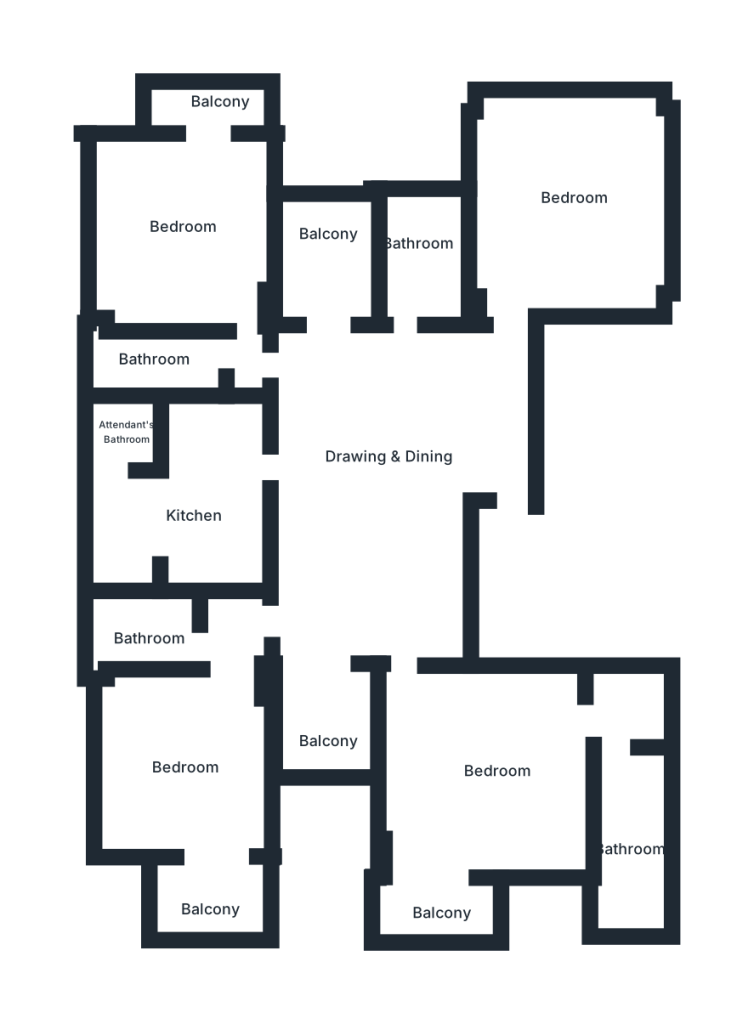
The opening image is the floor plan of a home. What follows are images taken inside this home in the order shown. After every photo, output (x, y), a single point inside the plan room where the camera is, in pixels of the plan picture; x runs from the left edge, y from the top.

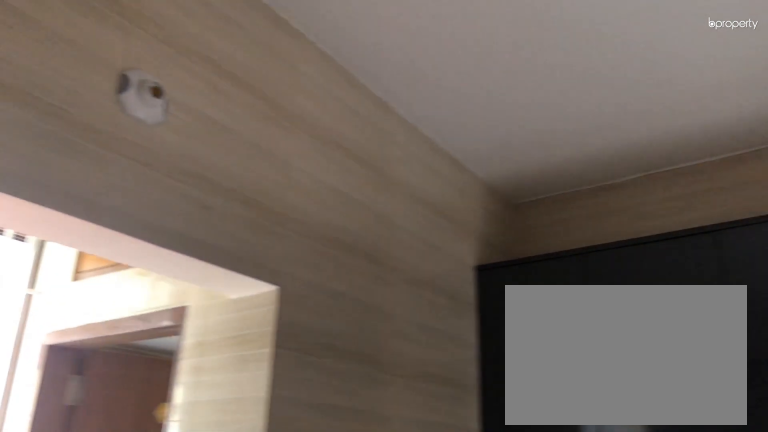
(206, 504)
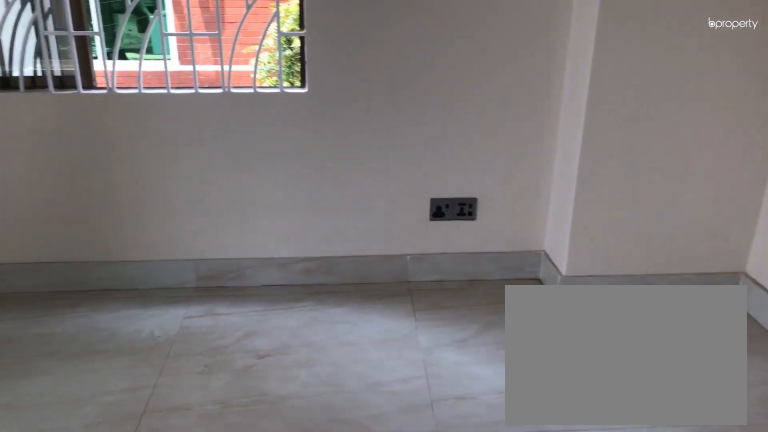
(193, 779)
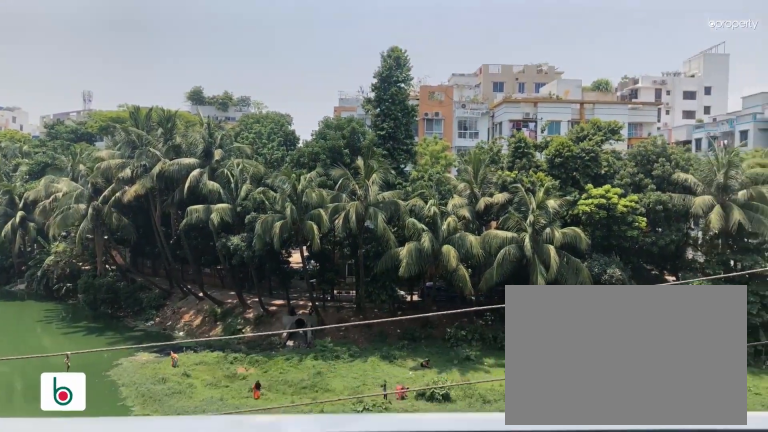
(211, 903)
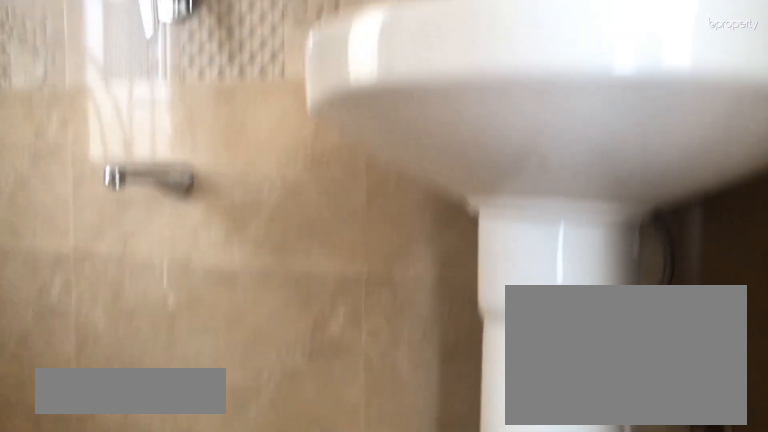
(156, 632)
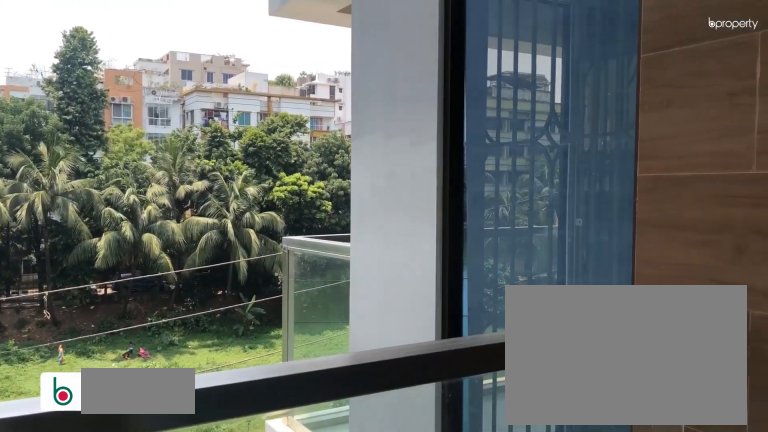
(318, 724)
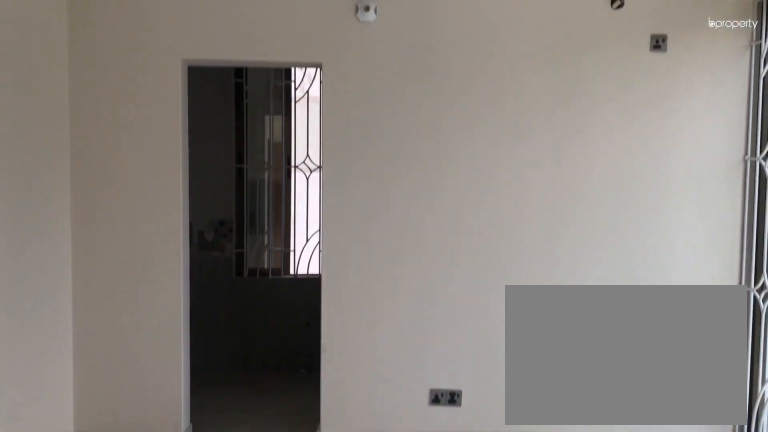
(481, 781)
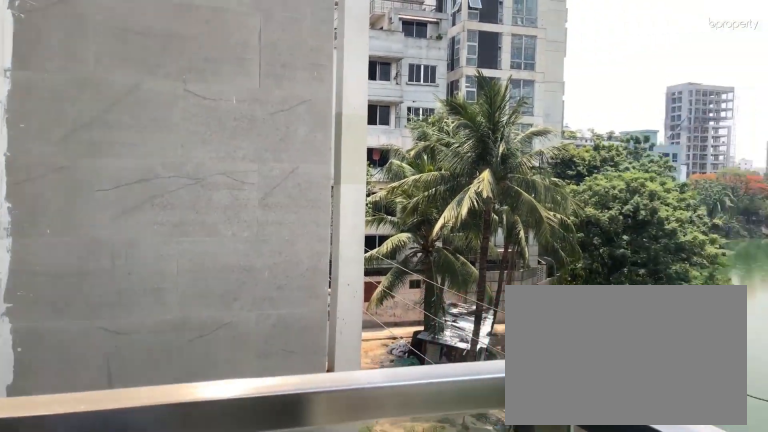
(430, 907)
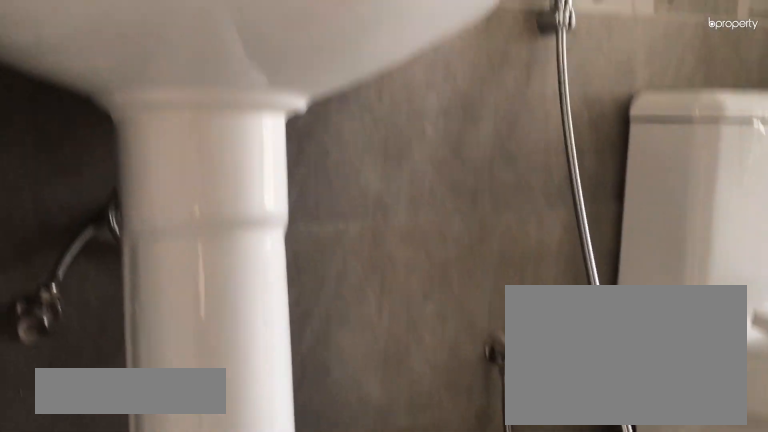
(631, 834)
